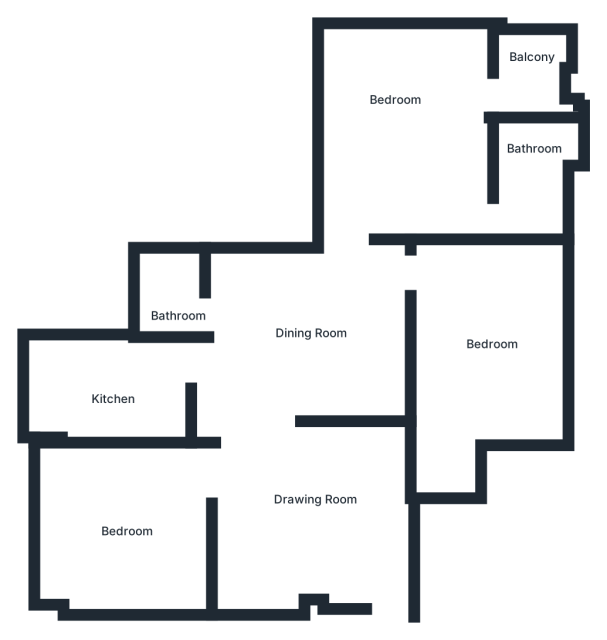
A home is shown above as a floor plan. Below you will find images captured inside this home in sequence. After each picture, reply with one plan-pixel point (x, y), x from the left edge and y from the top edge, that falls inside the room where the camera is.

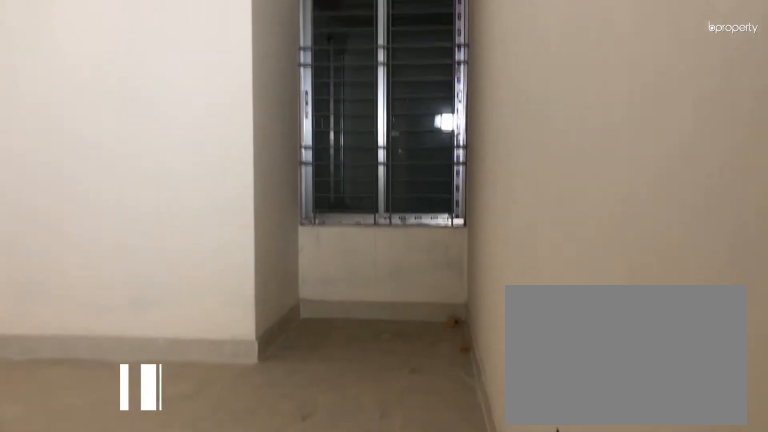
(486, 341)
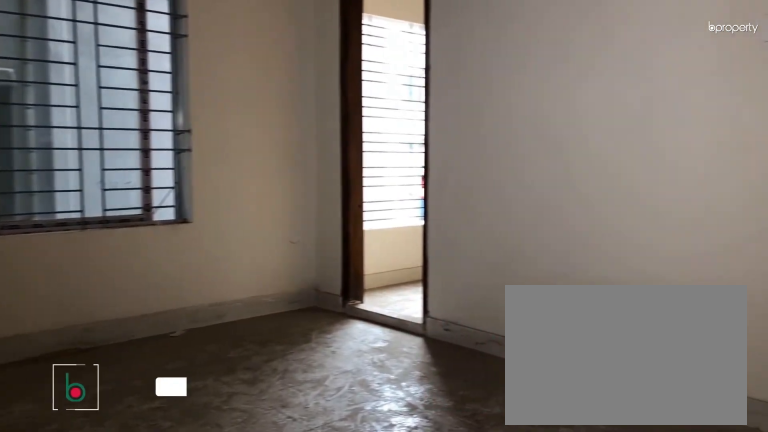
(468, 98)
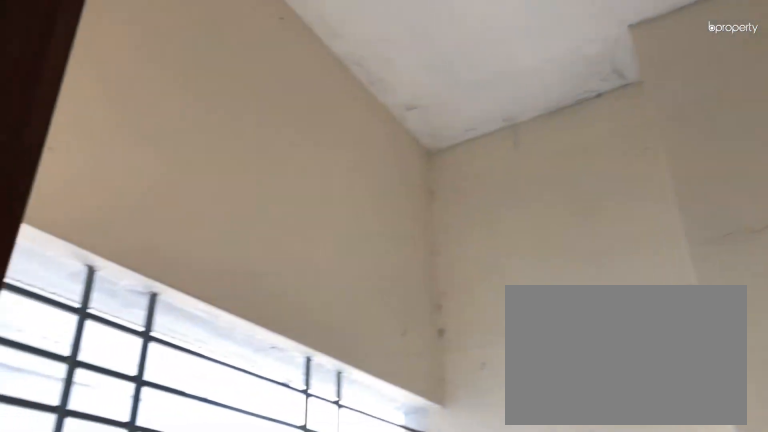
(521, 81)
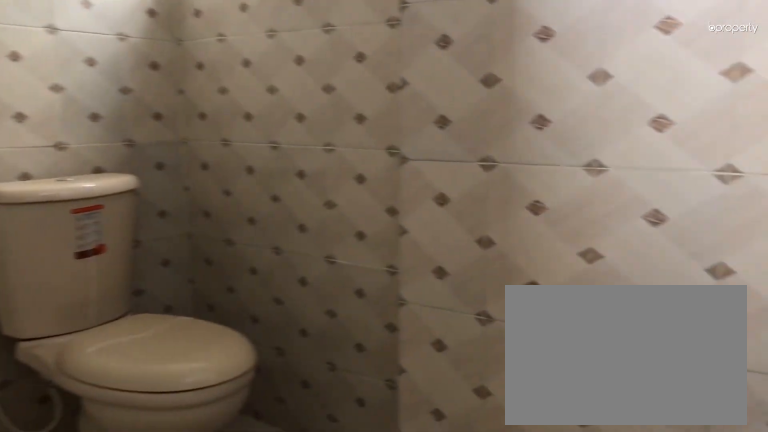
(529, 155)
